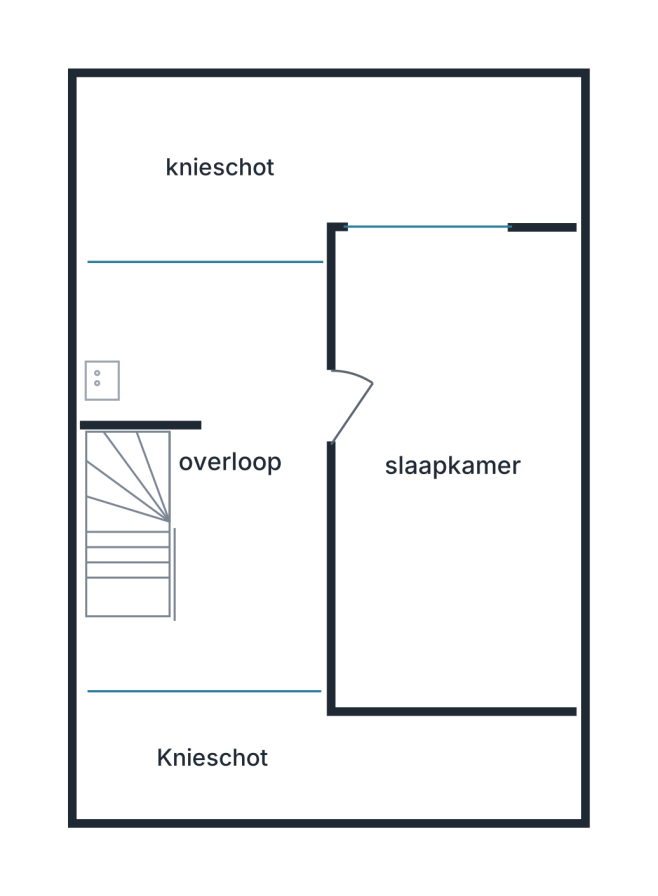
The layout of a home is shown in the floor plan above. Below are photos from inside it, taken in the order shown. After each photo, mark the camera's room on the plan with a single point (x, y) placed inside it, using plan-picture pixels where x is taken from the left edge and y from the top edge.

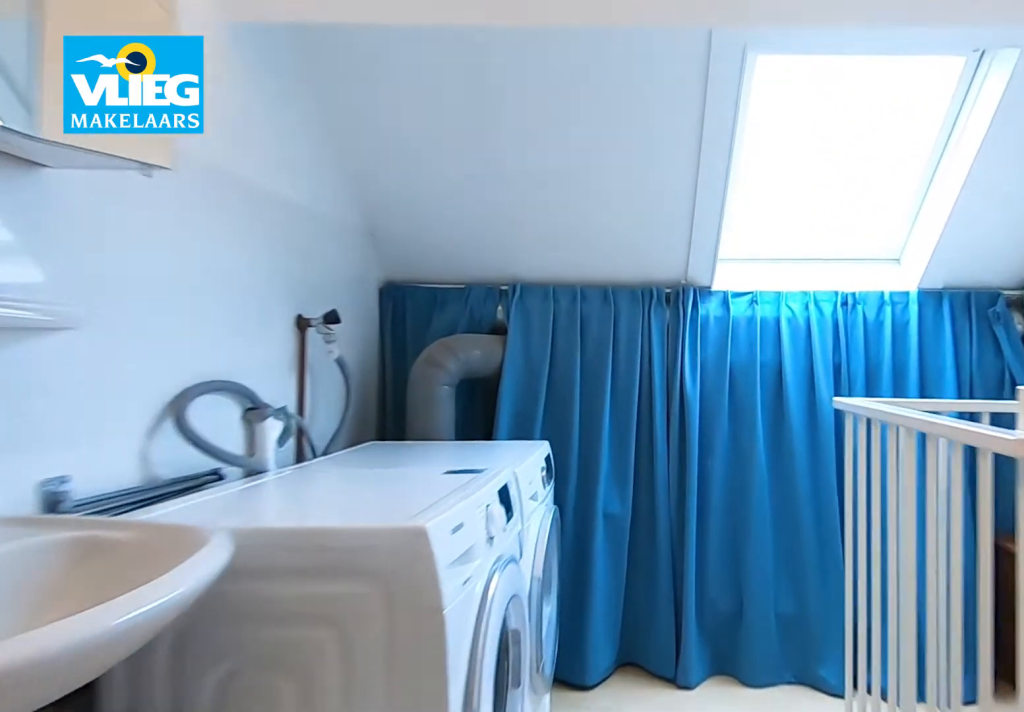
(209, 479)
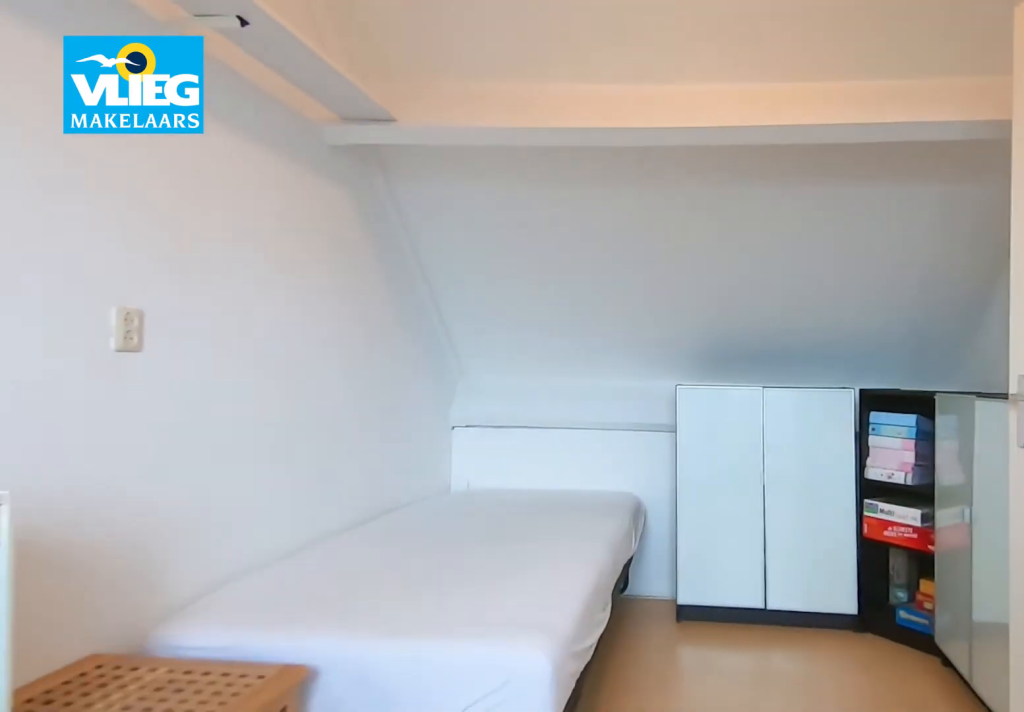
(453, 549)
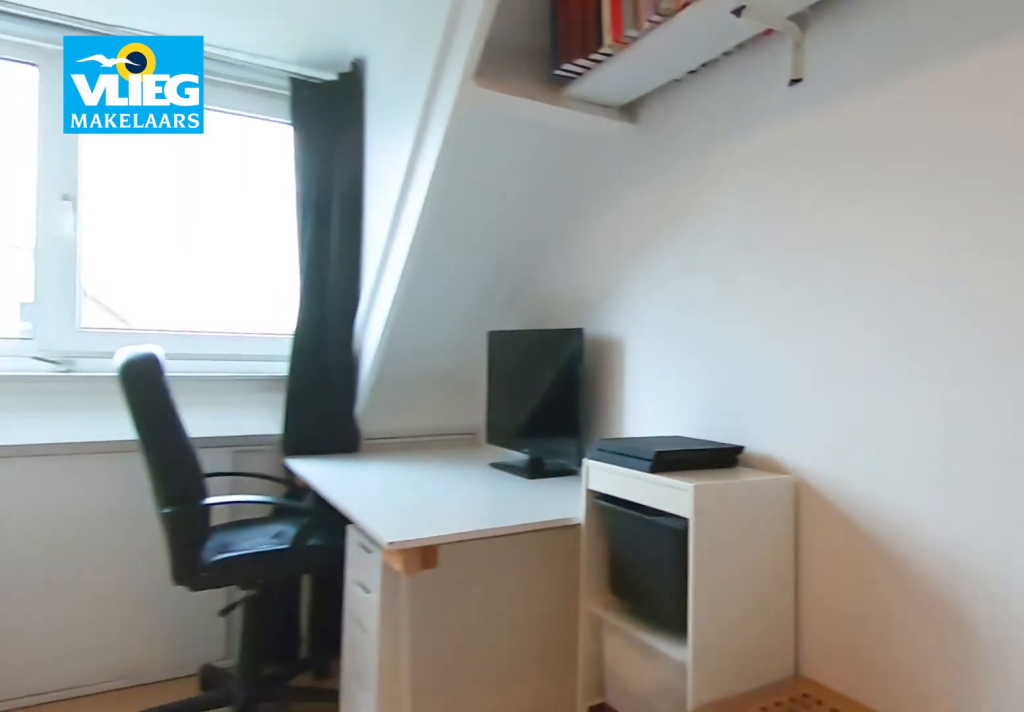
(453, 549)
